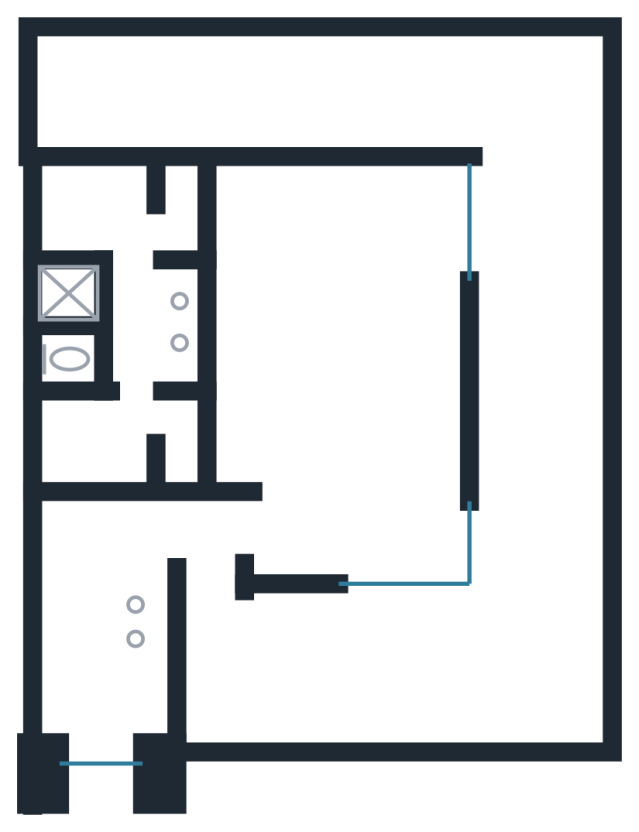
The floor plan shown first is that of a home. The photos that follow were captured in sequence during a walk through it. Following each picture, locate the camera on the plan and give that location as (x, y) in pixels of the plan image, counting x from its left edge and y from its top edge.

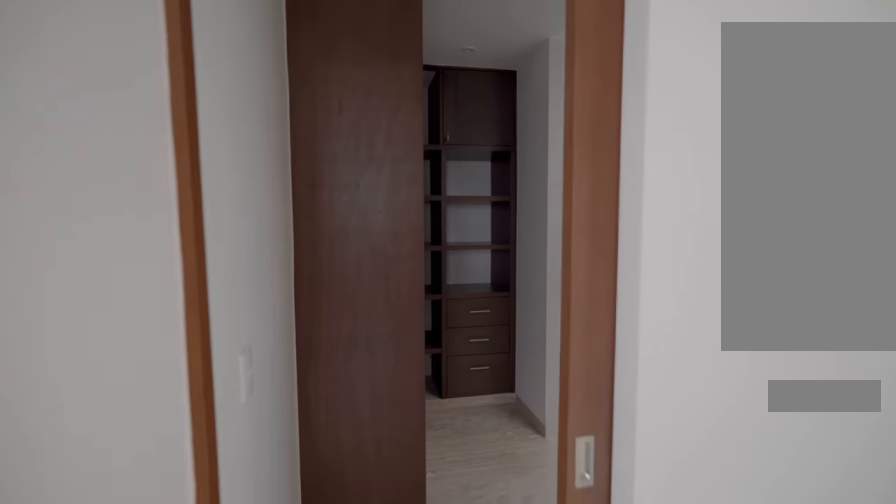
(225, 463)
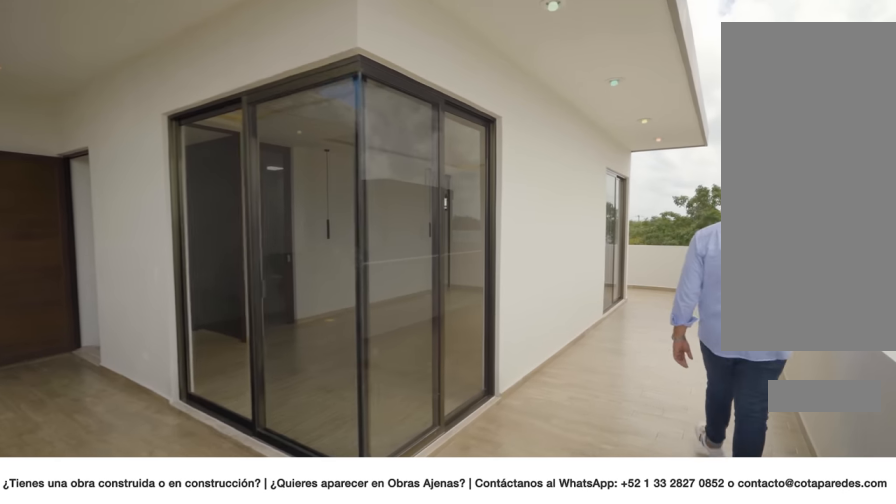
(513, 643)
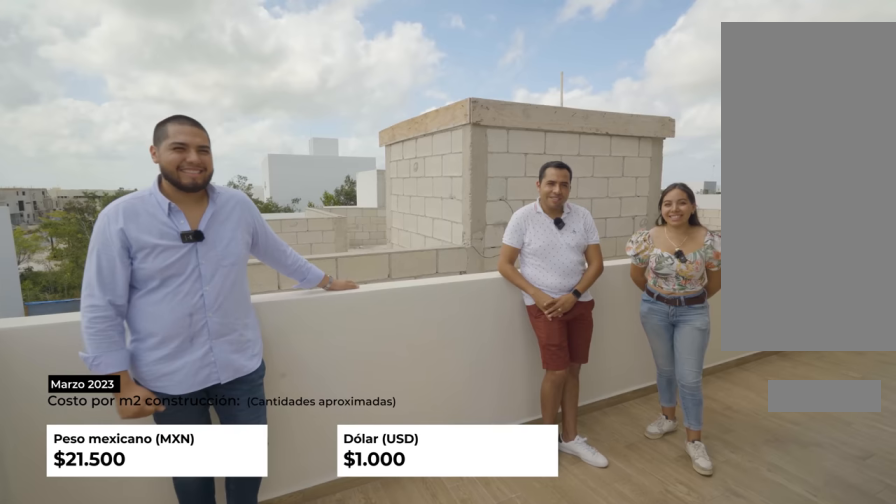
(496, 91)
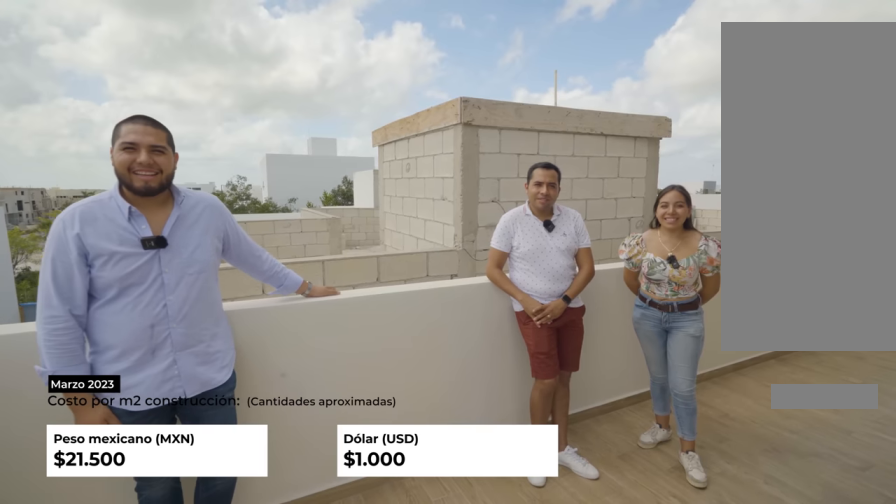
(496, 93)
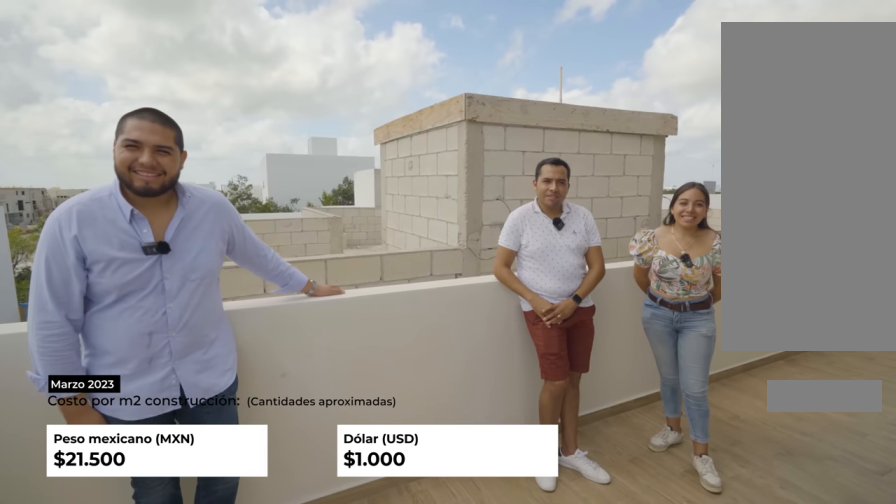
(497, 91)
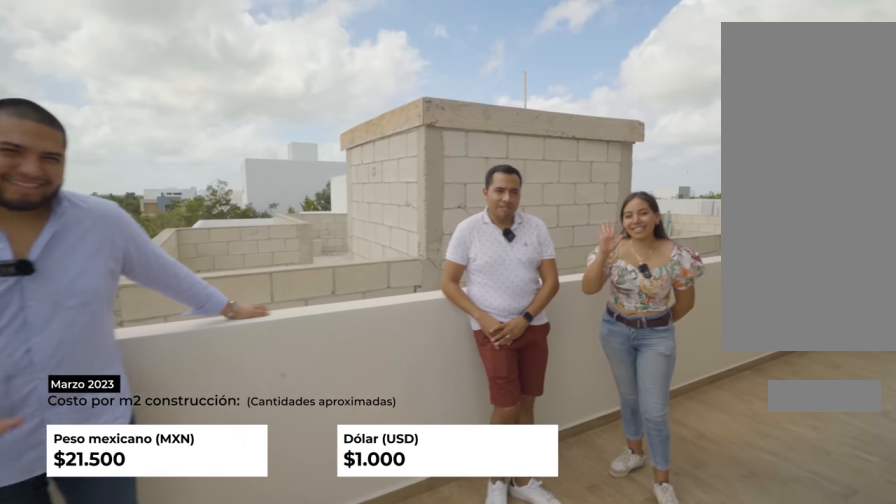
(494, 94)
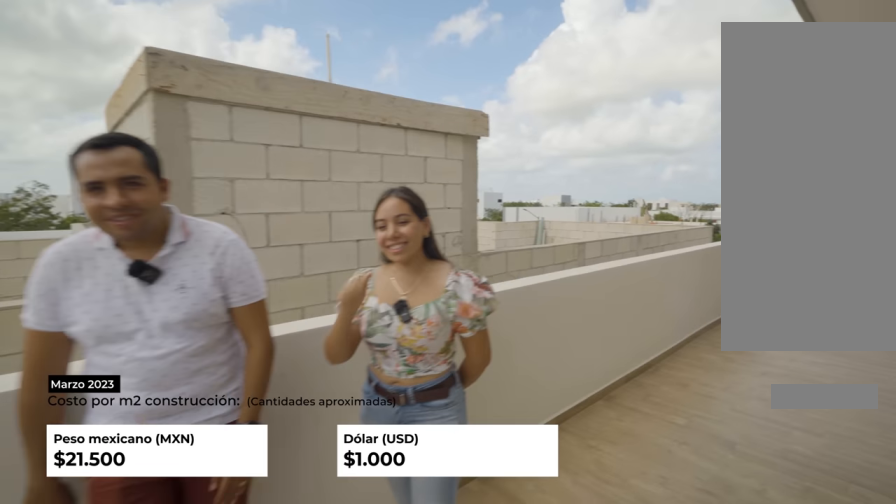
(496, 93)
